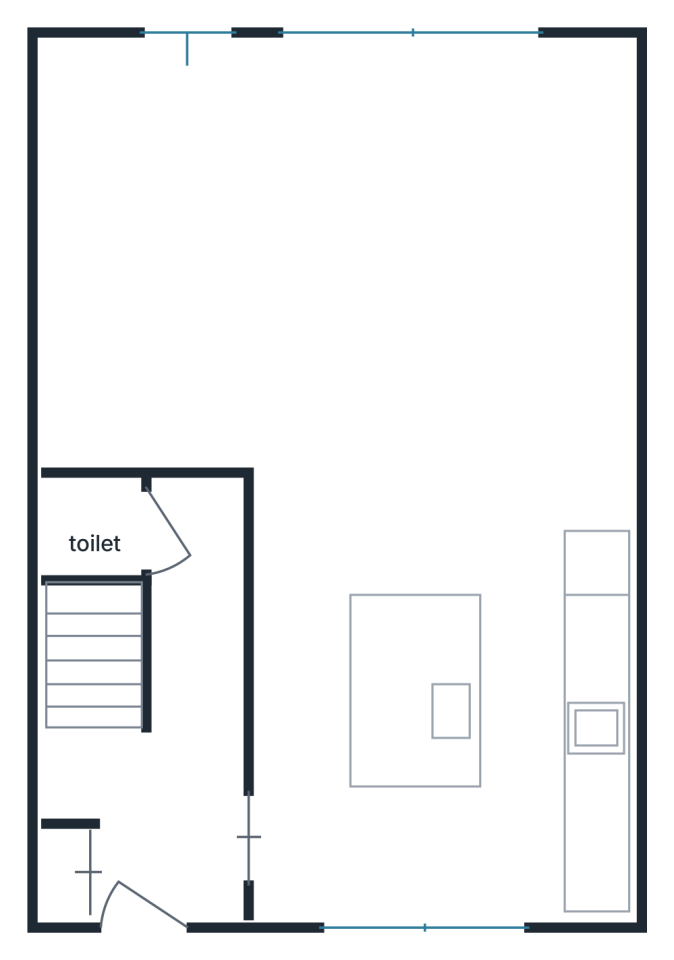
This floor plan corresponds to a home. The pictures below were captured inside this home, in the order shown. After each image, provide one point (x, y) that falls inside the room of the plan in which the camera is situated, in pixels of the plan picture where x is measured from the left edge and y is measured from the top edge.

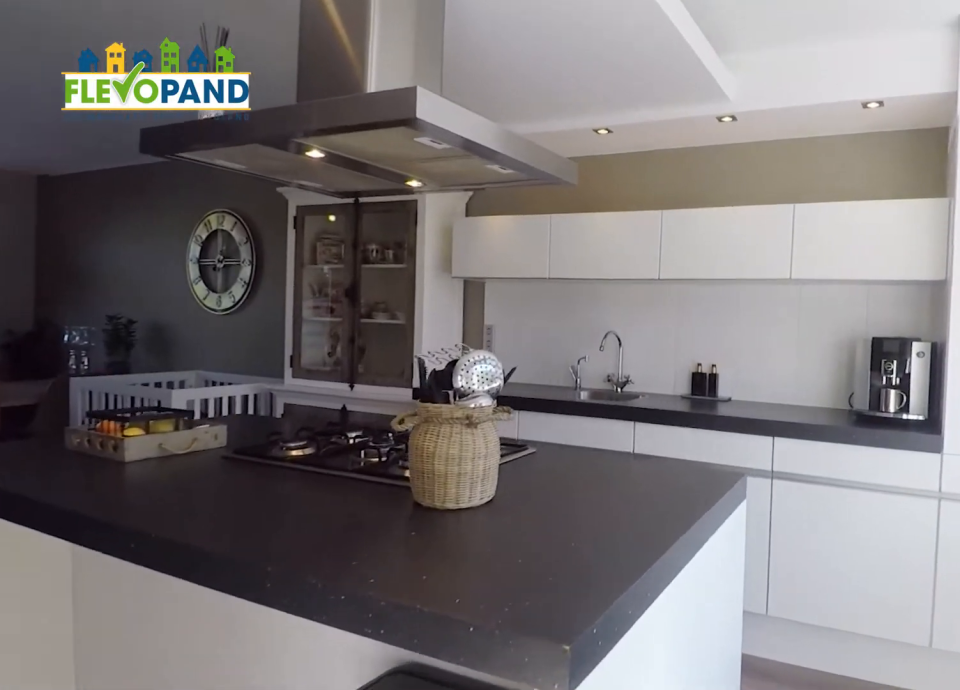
(443, 719)
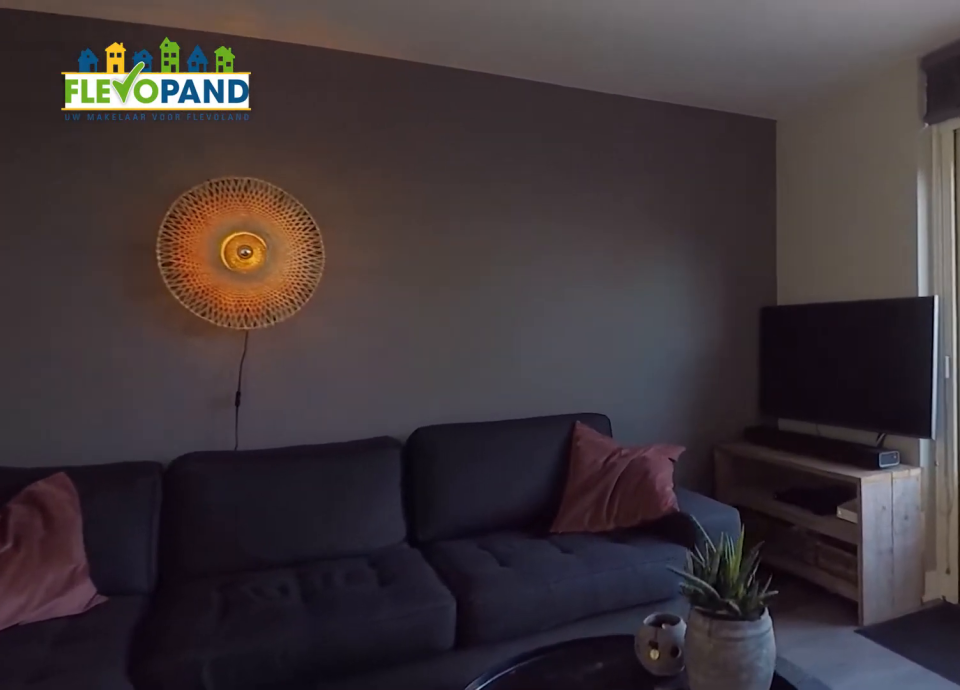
(312, 213)
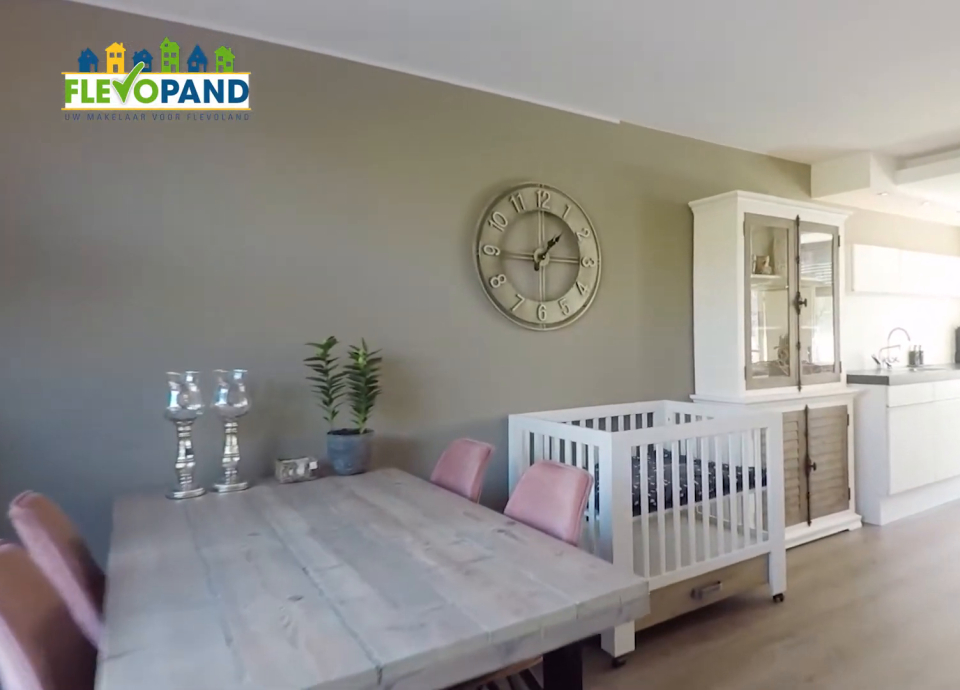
(312, 213)
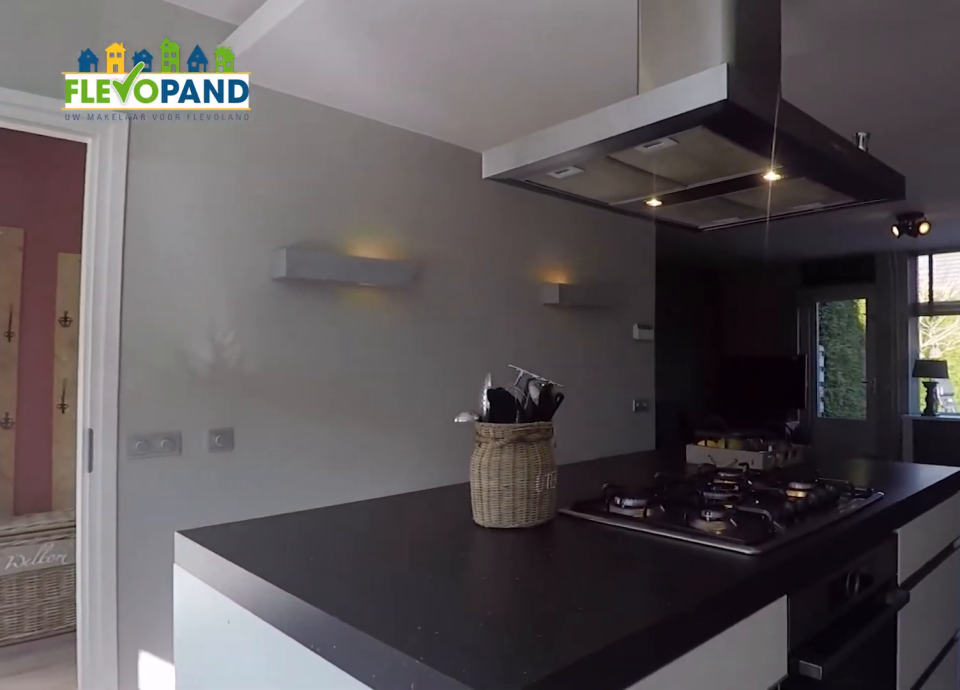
(443, 719)
